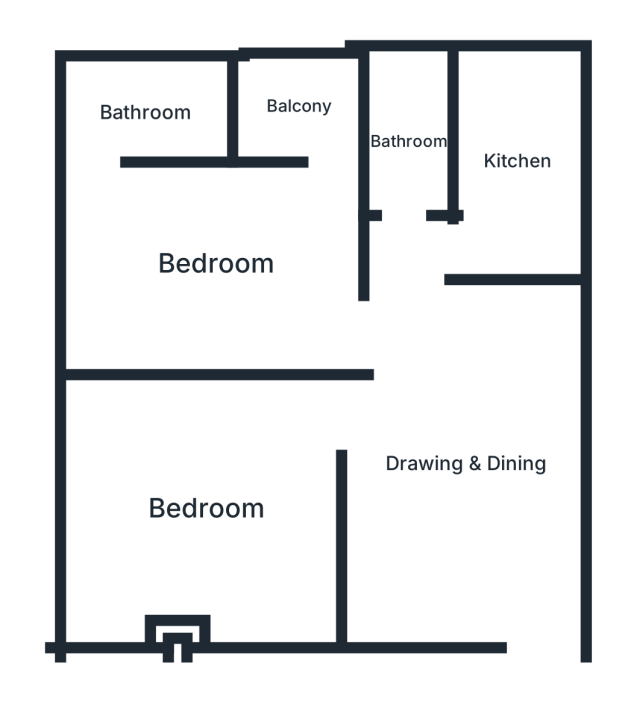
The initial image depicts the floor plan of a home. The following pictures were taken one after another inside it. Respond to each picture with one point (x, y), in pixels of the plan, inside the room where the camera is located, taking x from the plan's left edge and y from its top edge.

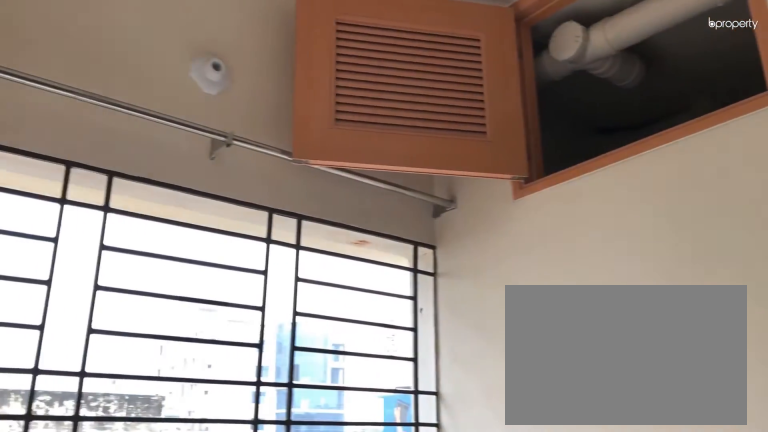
(299, 107)
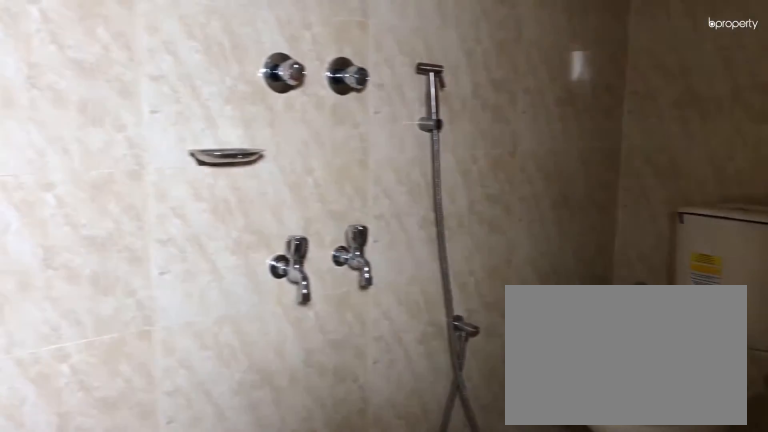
(144, 113)
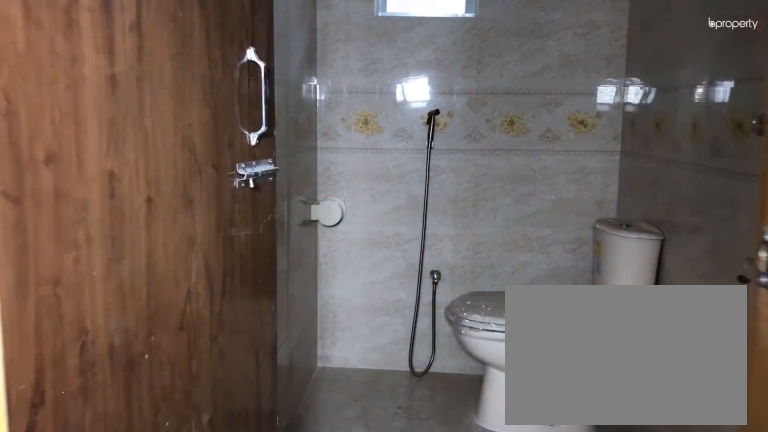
(406, 142)
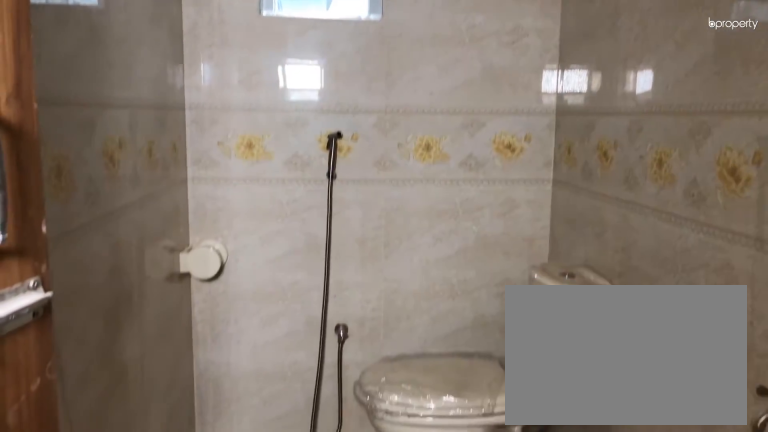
(406, 142)
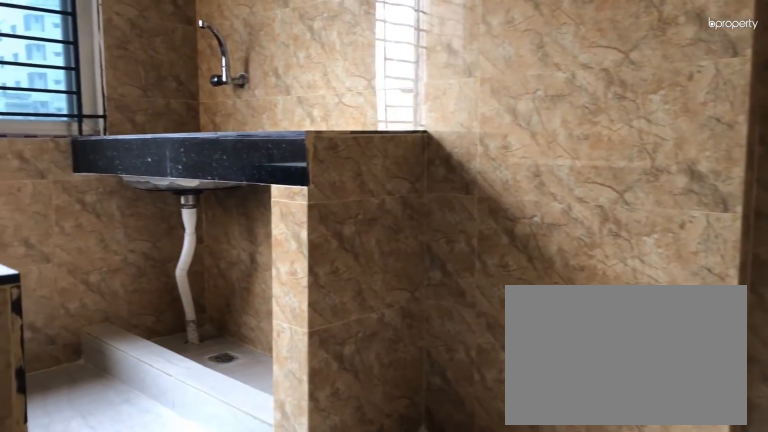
(516, 160)
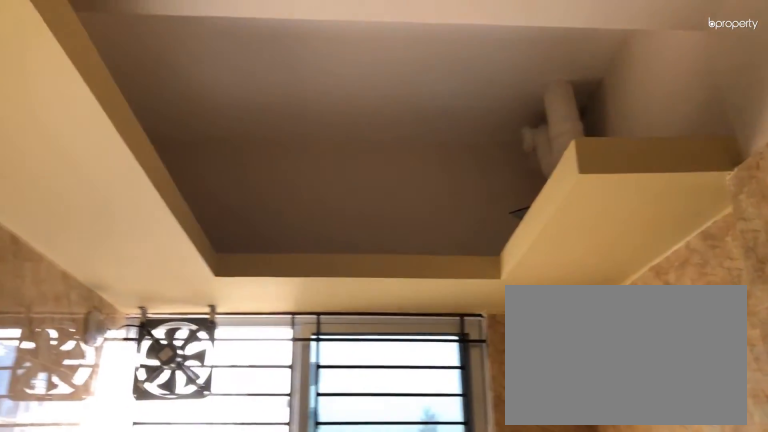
(516, 160)
